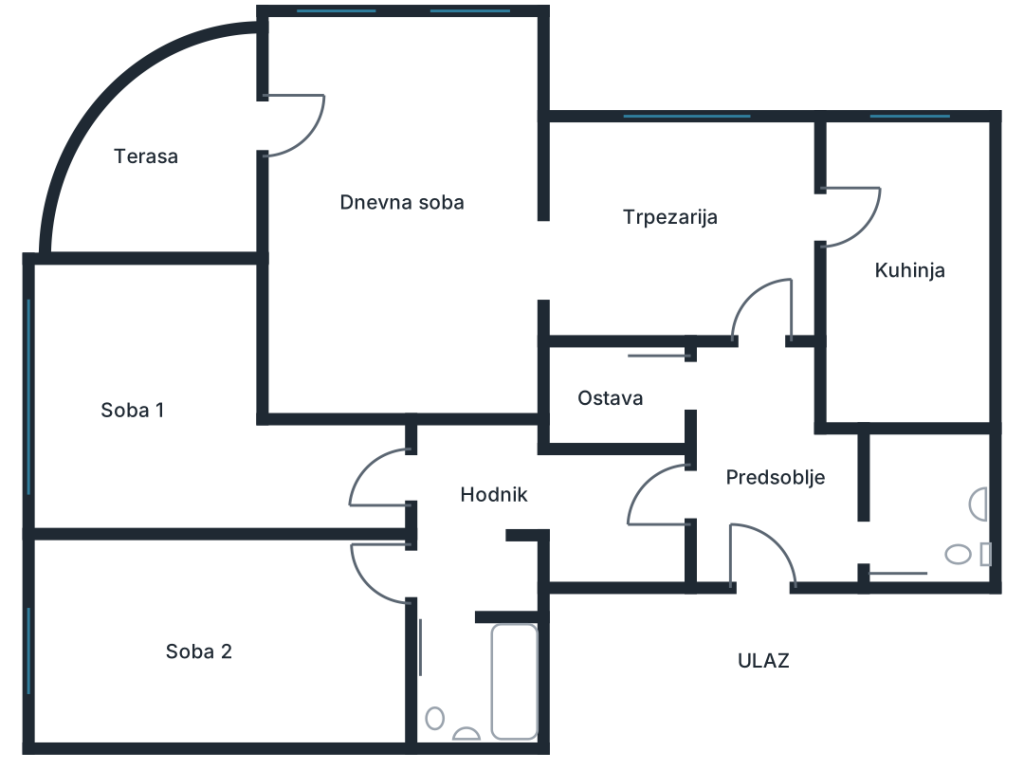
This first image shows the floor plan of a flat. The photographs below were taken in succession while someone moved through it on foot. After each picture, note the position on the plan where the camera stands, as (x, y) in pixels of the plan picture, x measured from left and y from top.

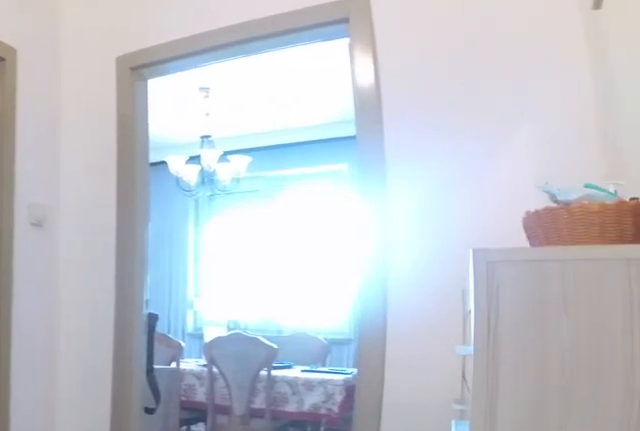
(785, 519)
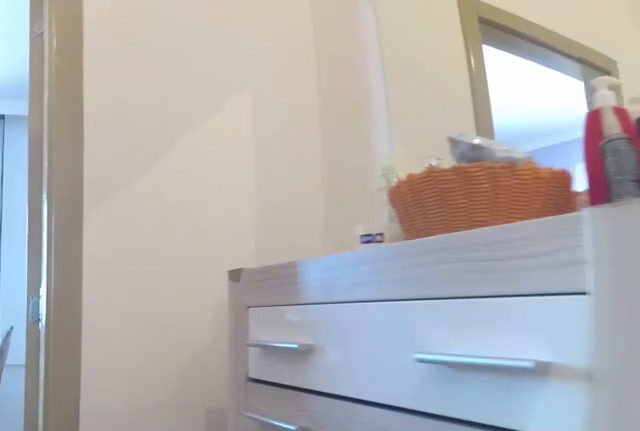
(764, 464)
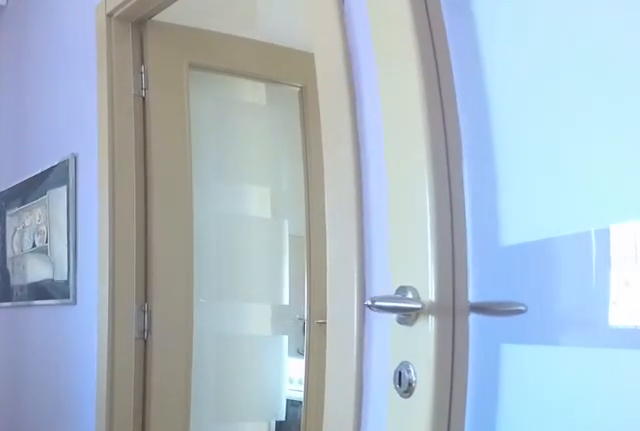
(766, 368)
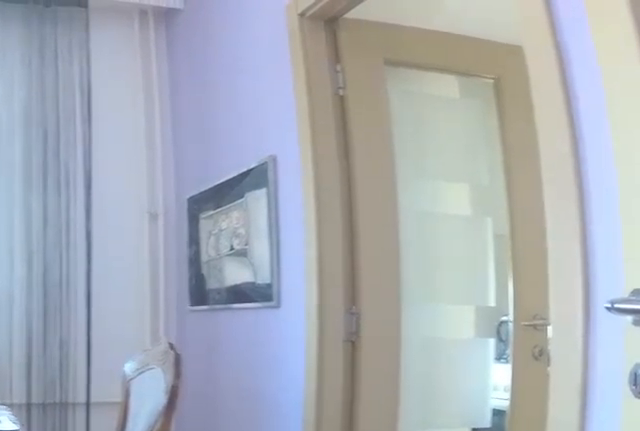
(771, 358)
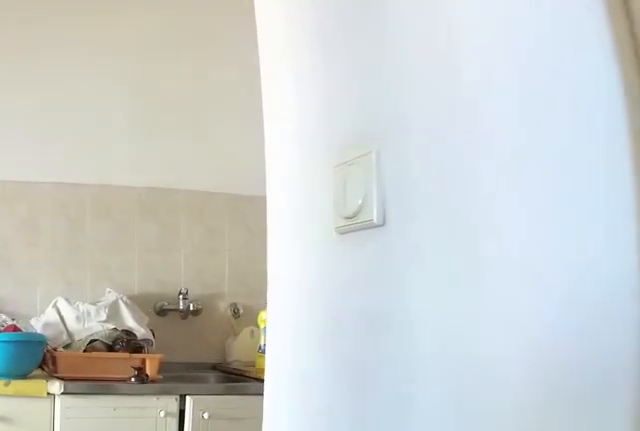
(776, 235)
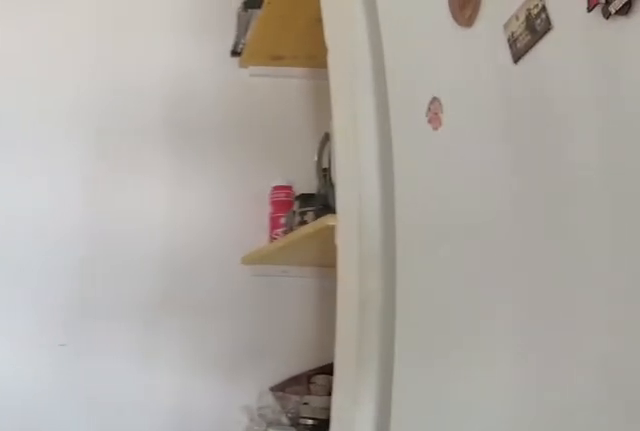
(900, 245)
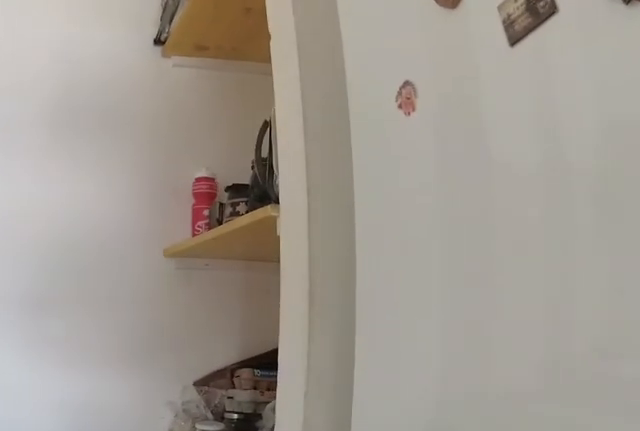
(901, 261)
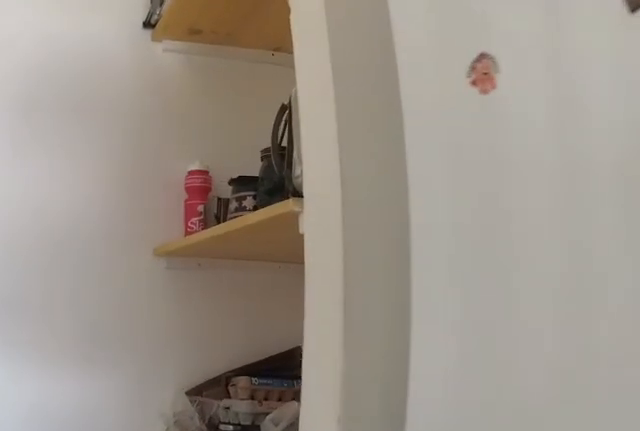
(901, 273)
